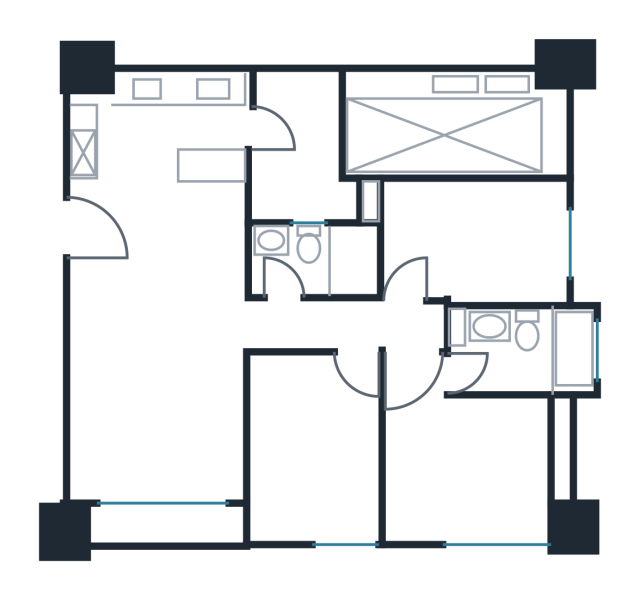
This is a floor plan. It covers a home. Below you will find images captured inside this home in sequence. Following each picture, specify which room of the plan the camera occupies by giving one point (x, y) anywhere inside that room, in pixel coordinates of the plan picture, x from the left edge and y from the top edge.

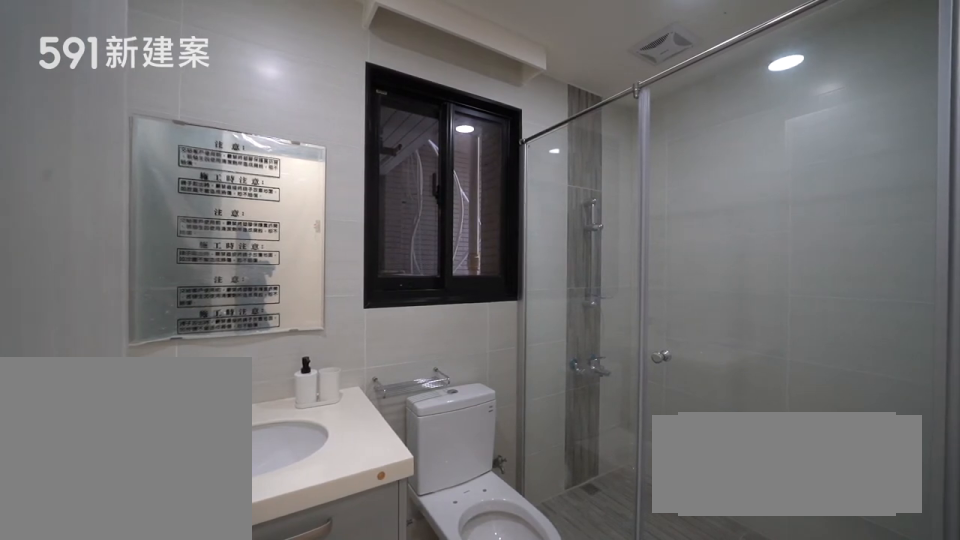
(318, 259)
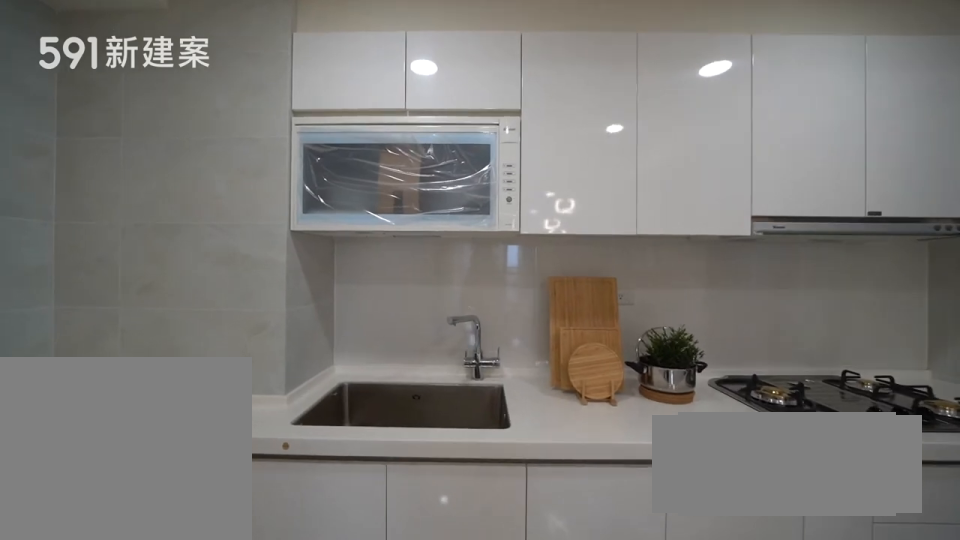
(162, 129)
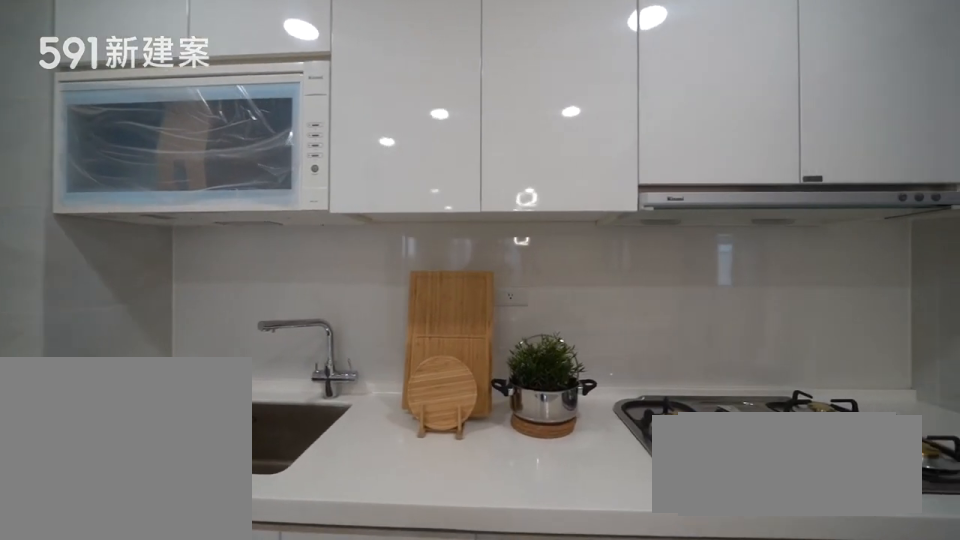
(162, 129)
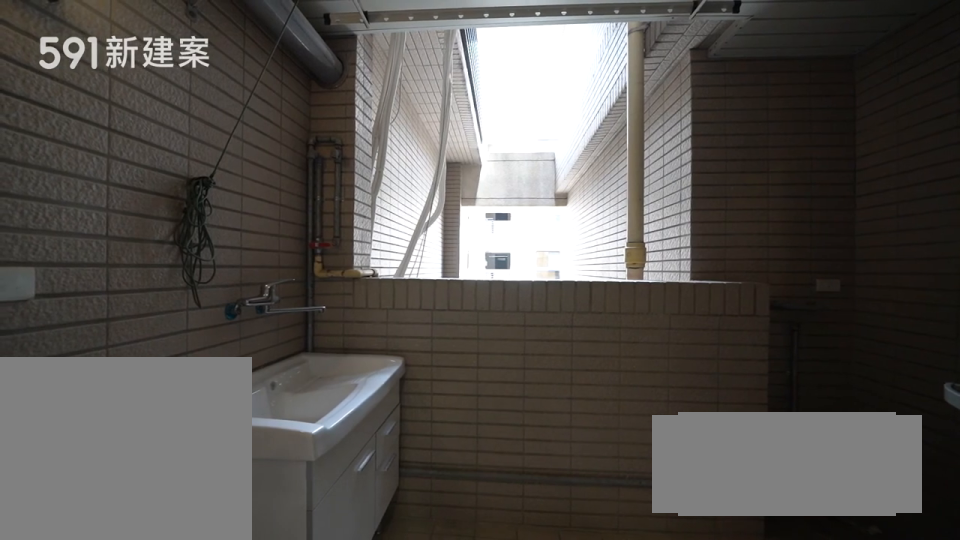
(311, 146)
